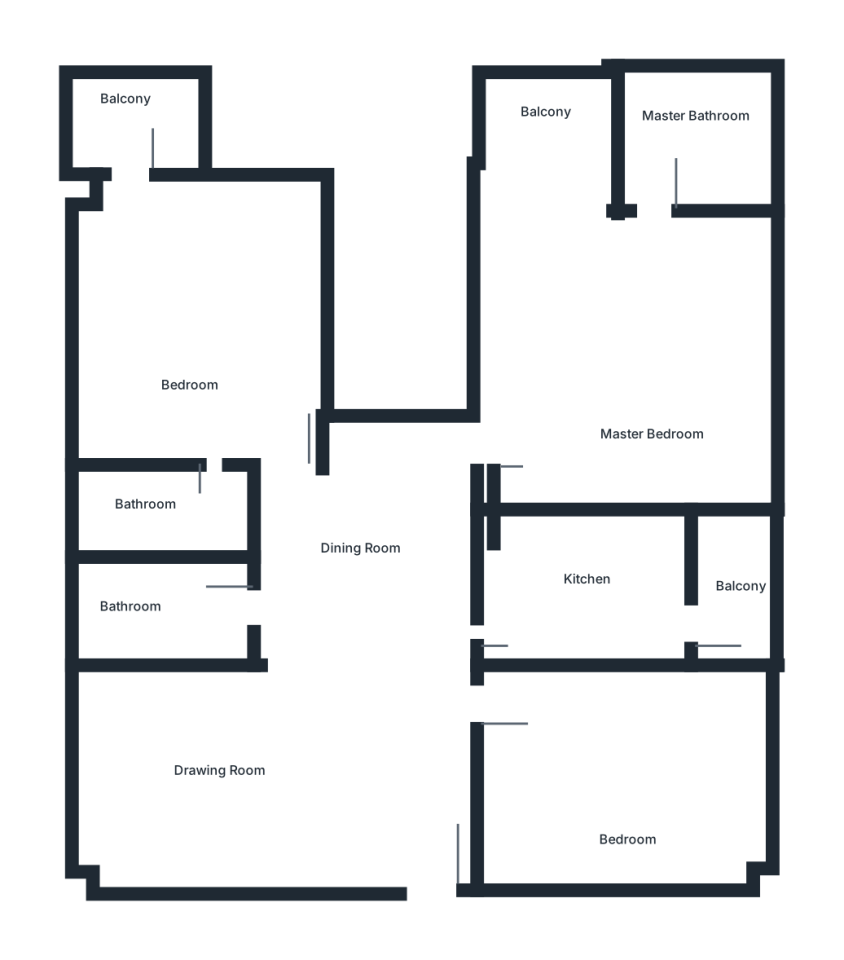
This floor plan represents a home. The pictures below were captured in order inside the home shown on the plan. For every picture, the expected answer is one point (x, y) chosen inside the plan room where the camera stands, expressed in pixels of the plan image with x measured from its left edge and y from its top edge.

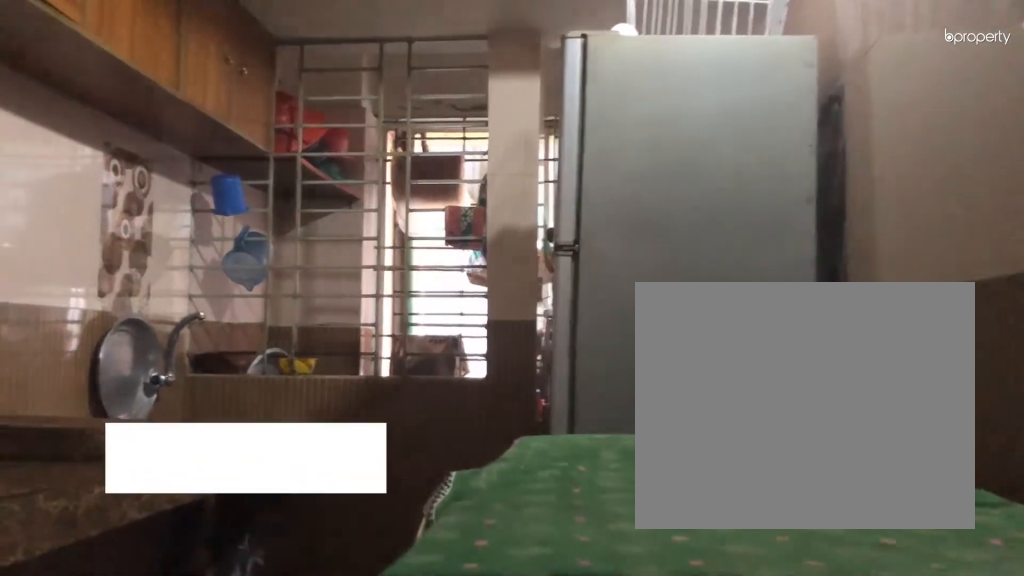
(577, 579)
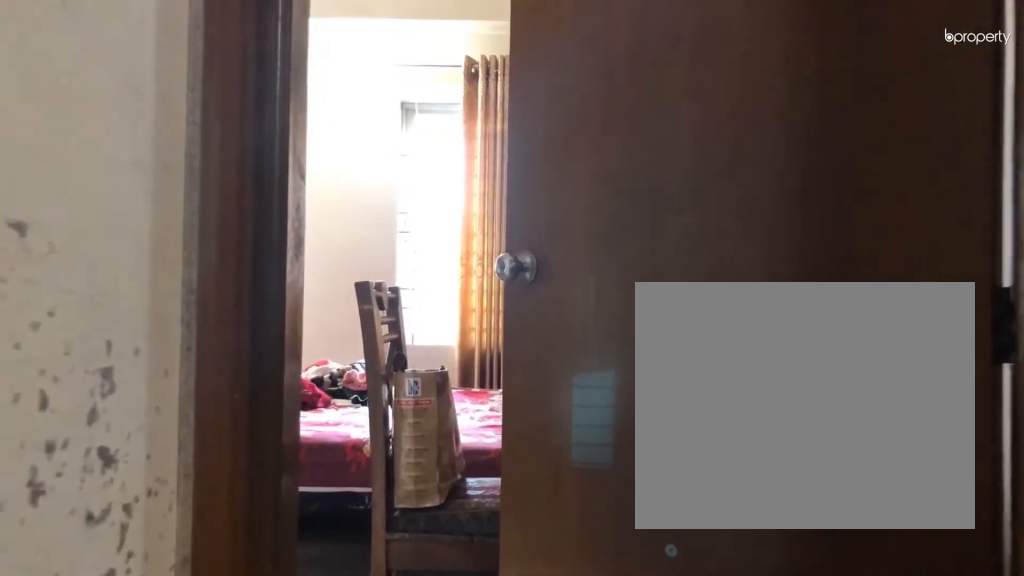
(315, 481)
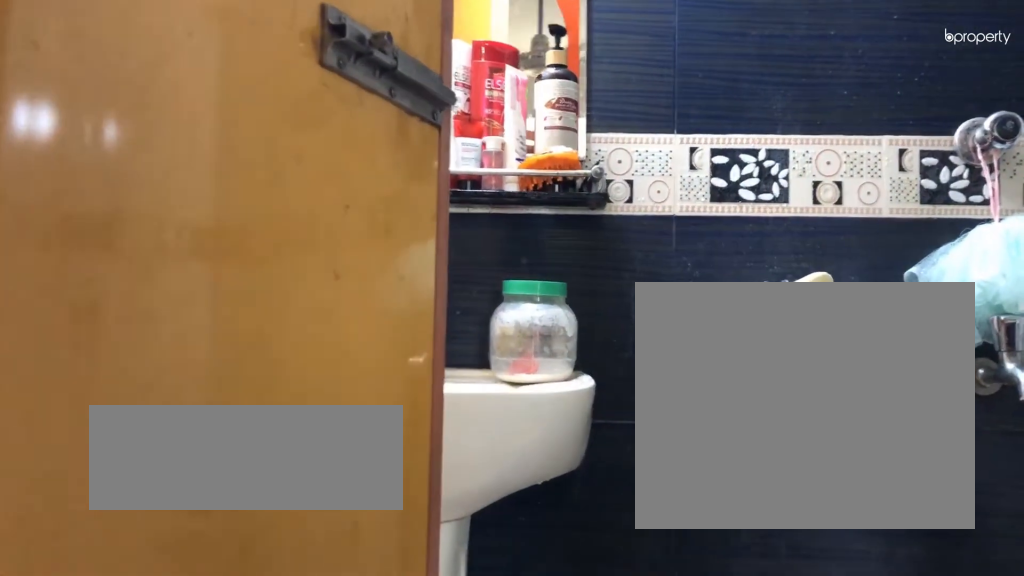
(147, 521)
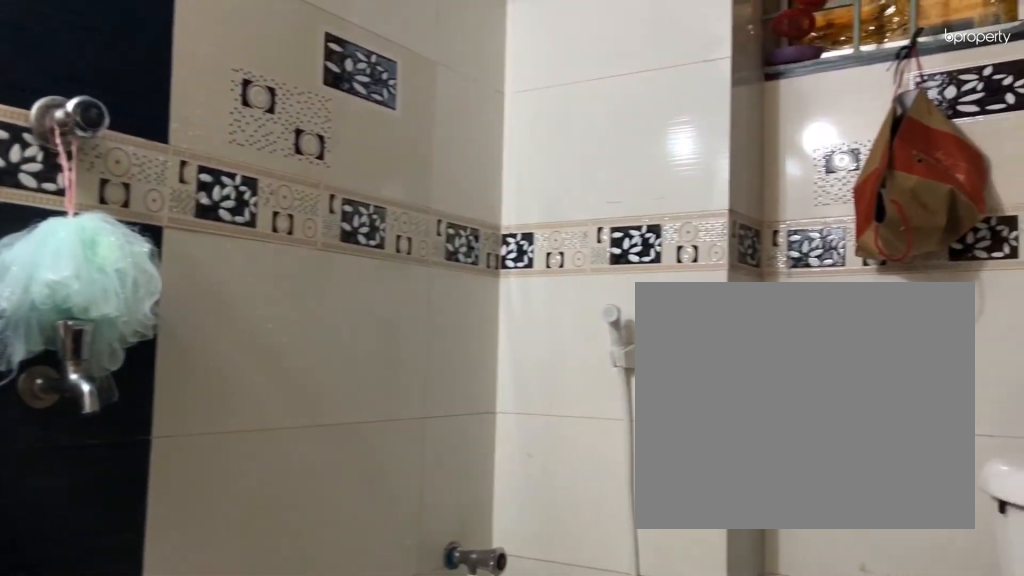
(147, 521)
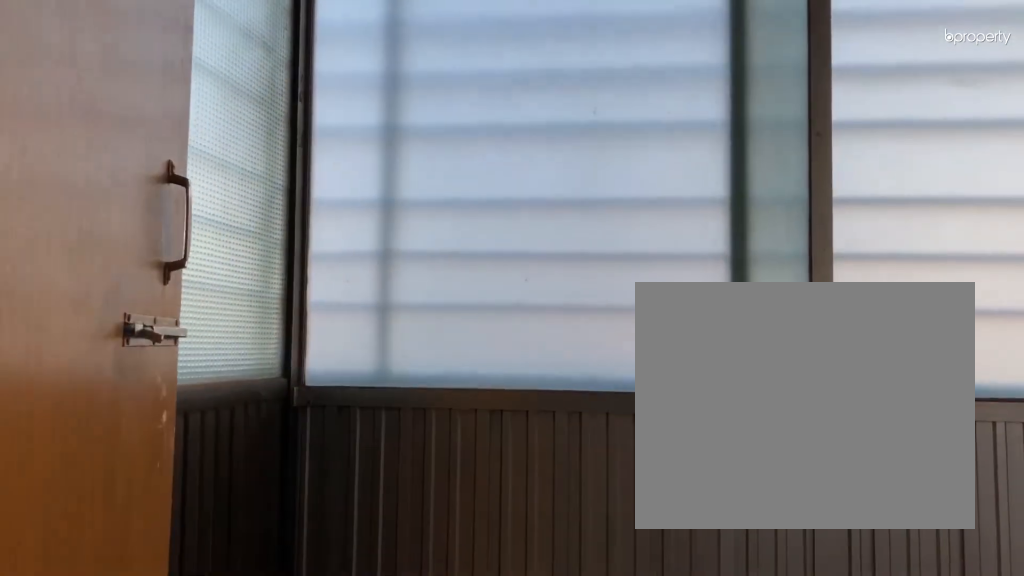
(125, 91)
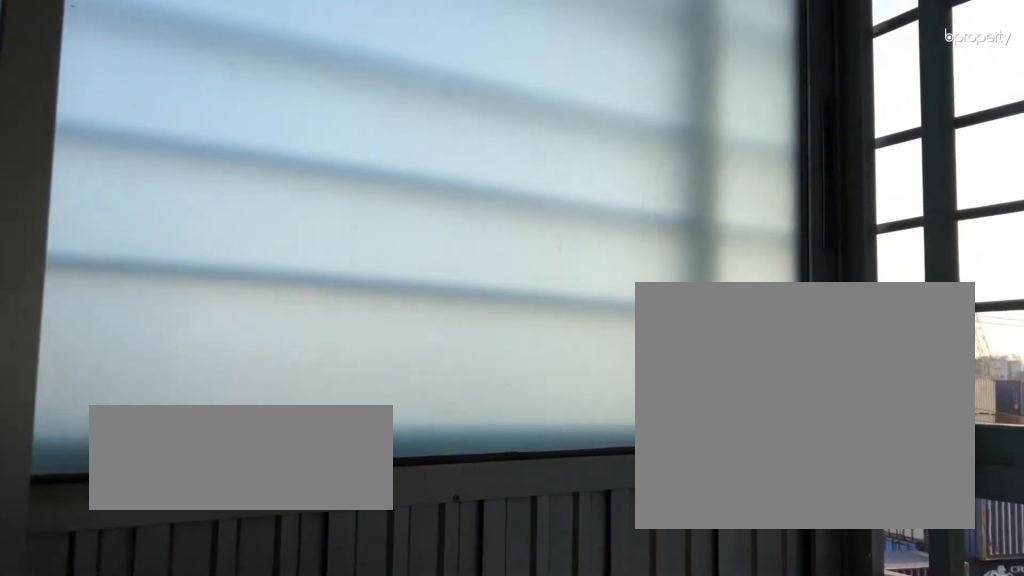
(125, 91)
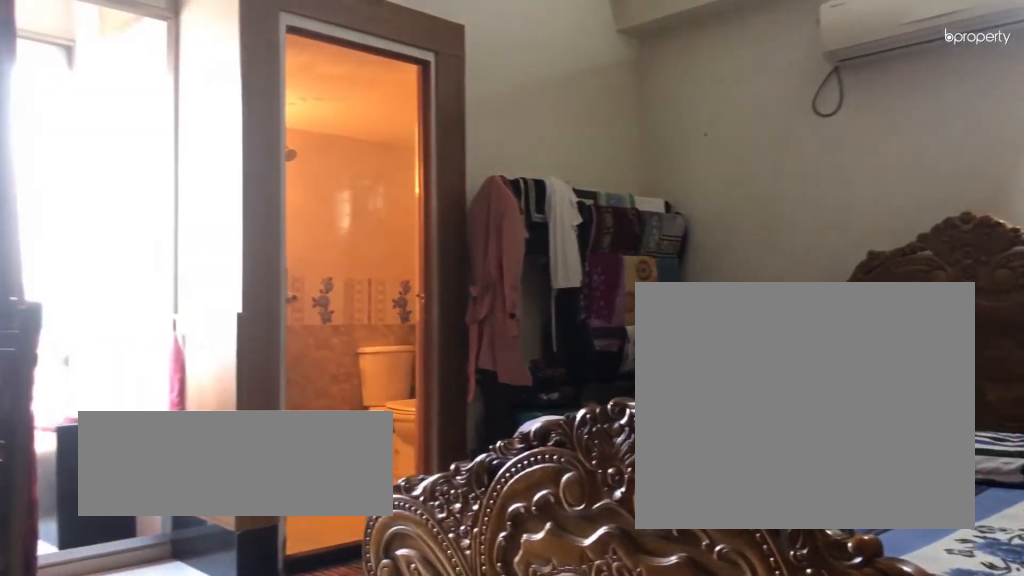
(633, 393)
